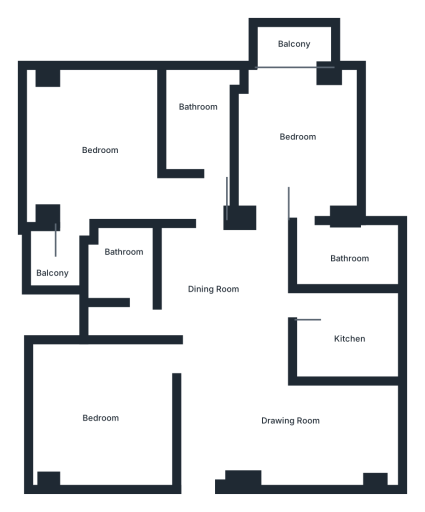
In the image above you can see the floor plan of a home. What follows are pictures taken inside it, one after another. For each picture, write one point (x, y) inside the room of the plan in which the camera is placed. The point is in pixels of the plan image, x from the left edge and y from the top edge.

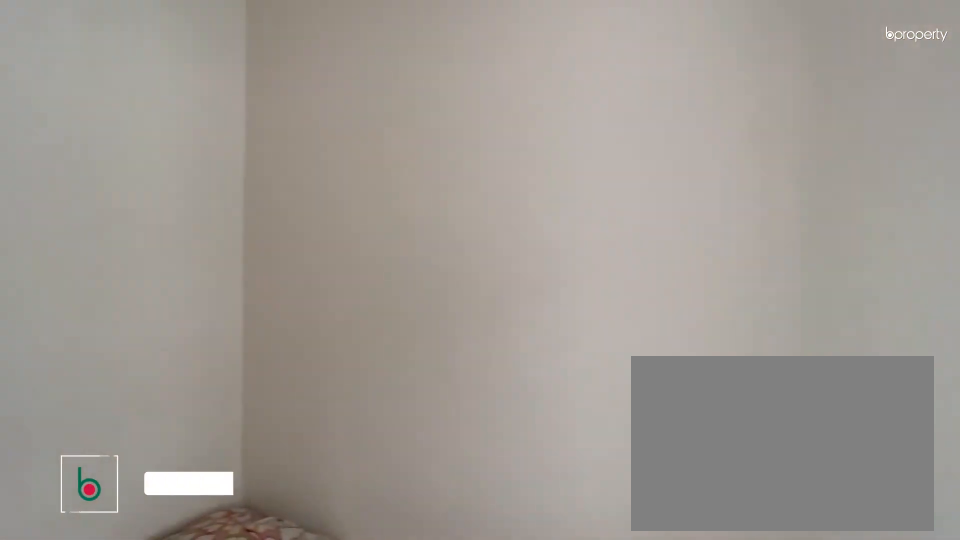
(106, 413)
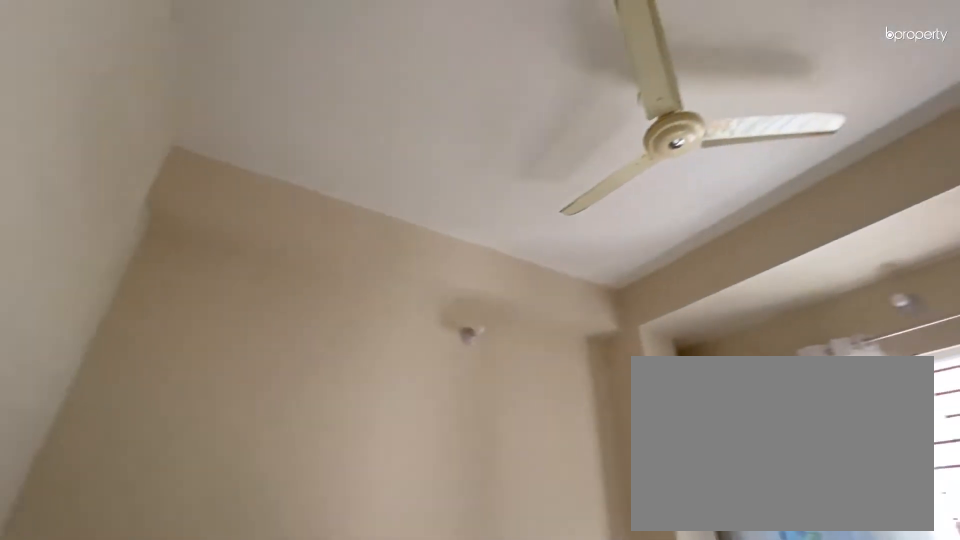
(106, 413)
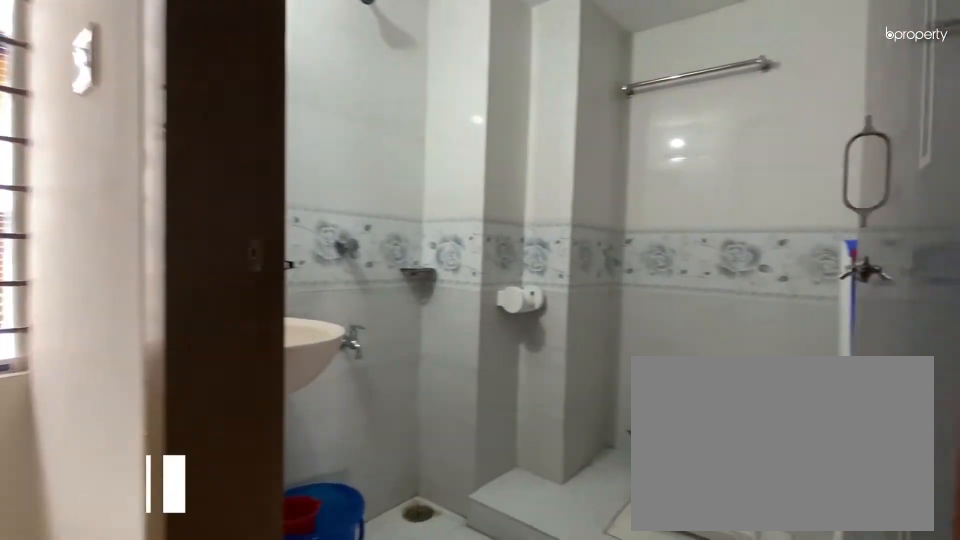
(124, 260)
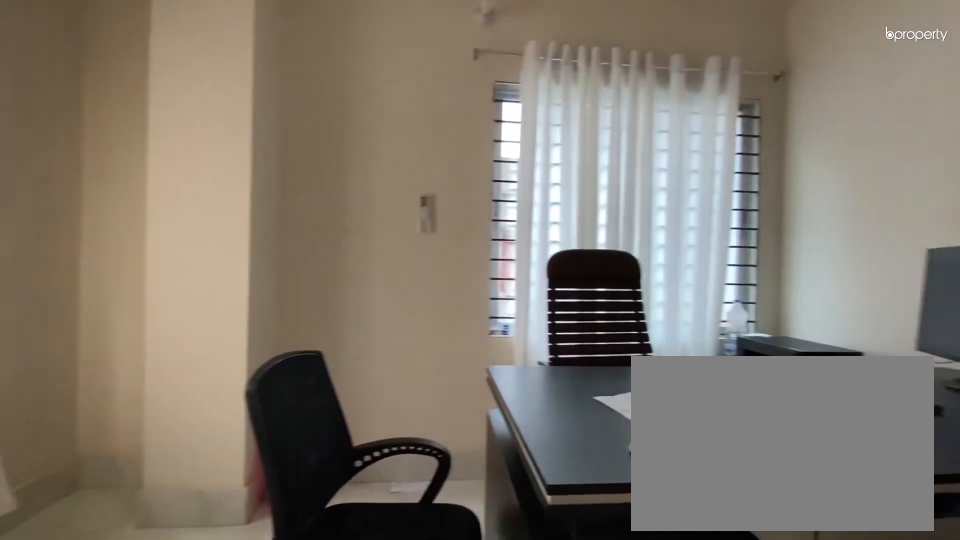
(97, 153)
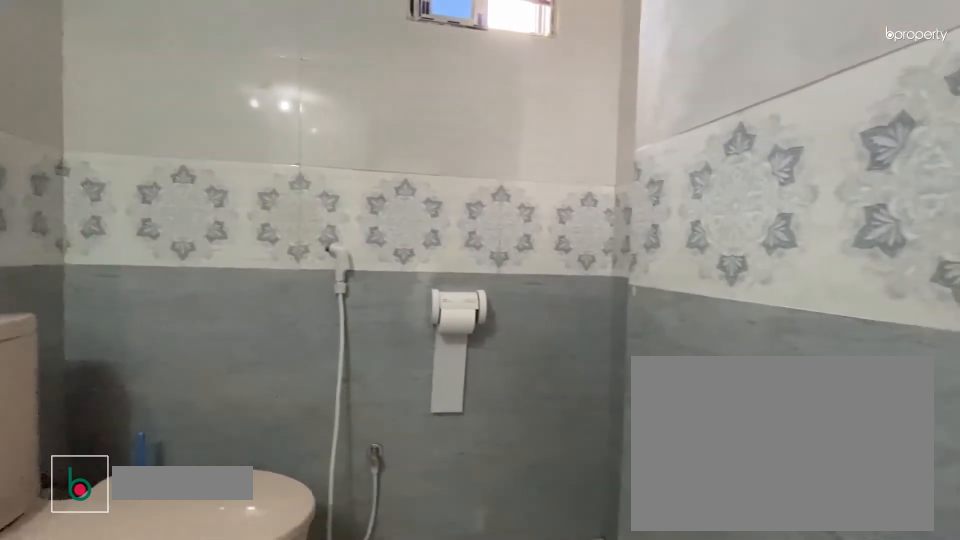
(193, 122)
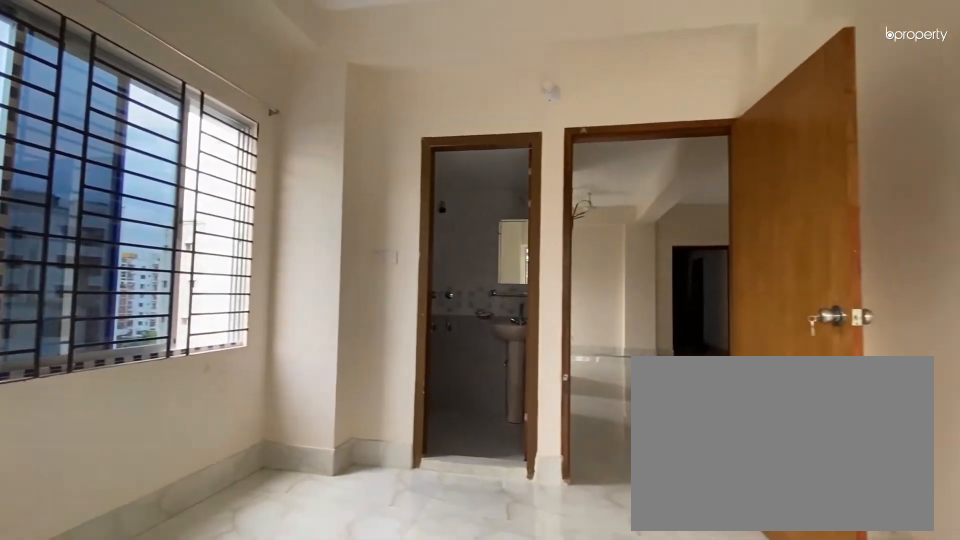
(294, 137)
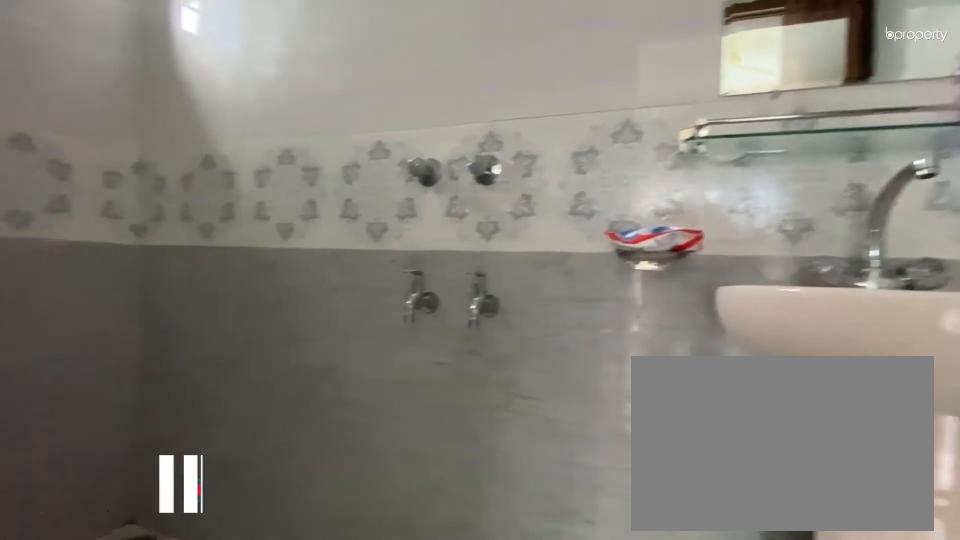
(345, 250)
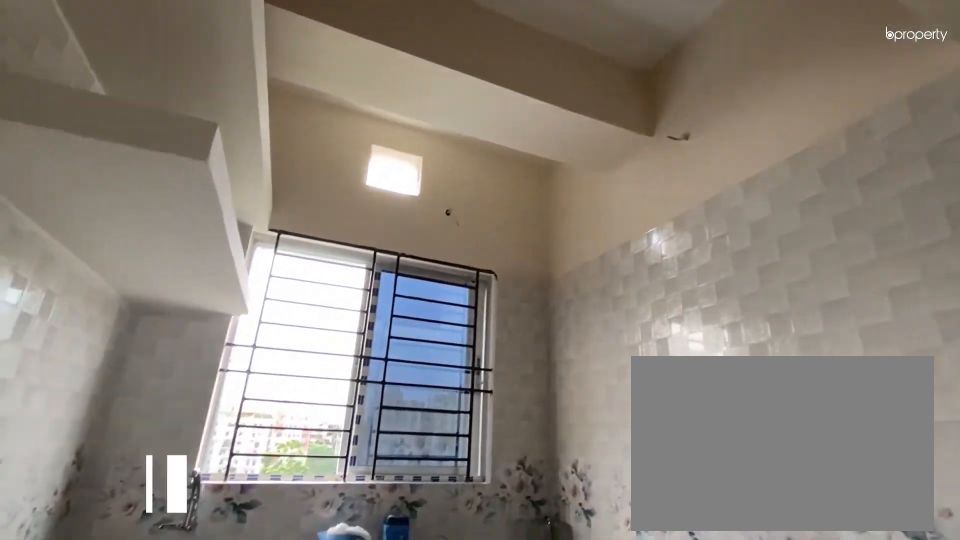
(351, 340)
